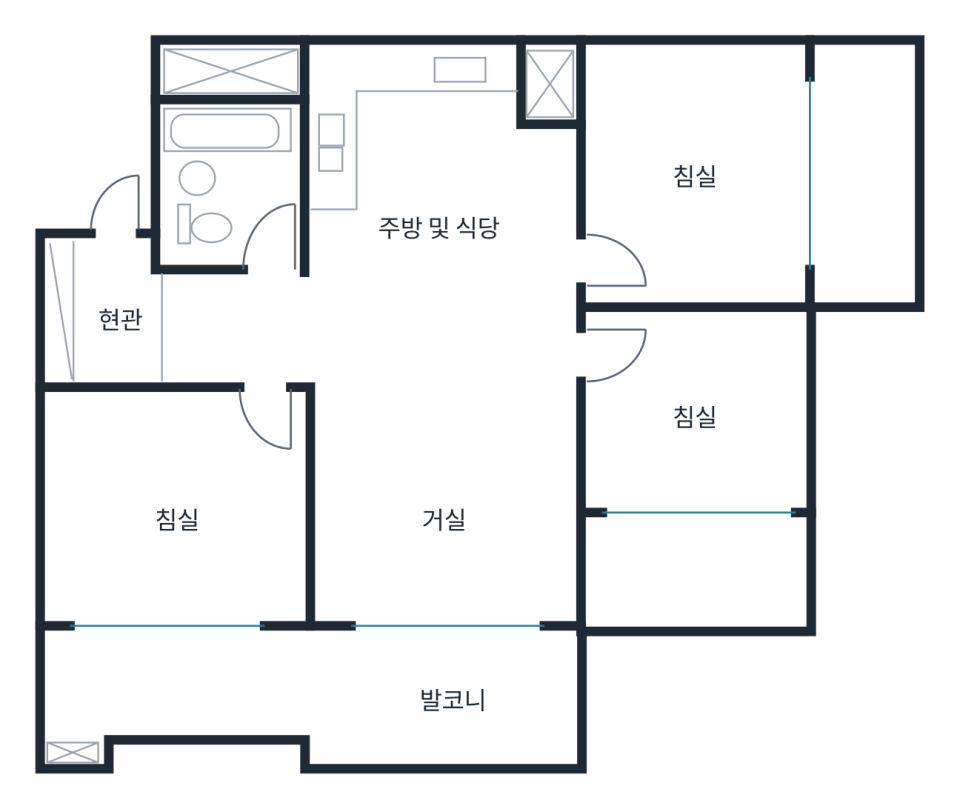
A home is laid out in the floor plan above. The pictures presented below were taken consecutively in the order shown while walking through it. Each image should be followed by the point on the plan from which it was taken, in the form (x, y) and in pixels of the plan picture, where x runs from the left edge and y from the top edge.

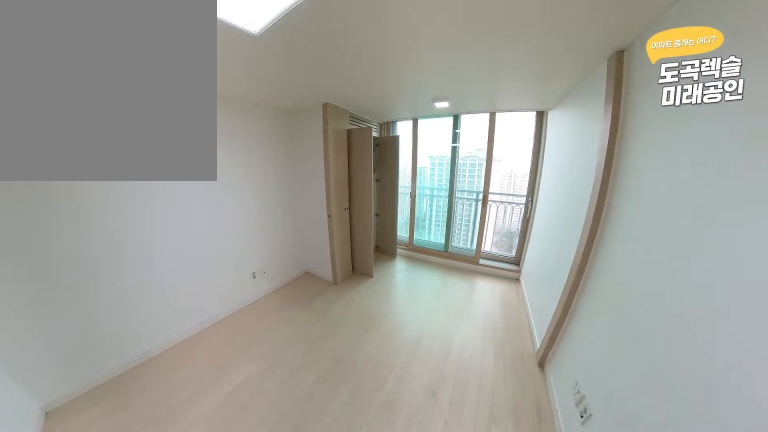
(633, 245)
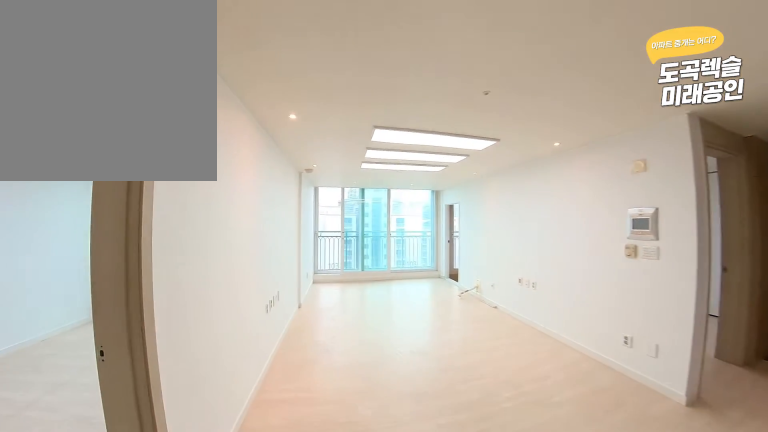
(533, 265)
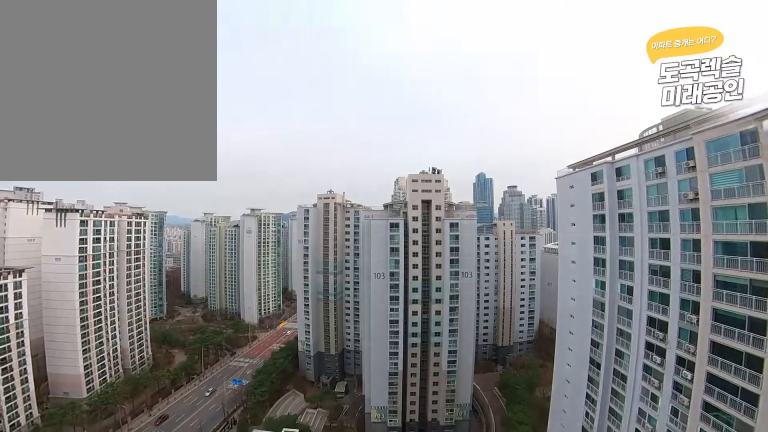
(519, 763)
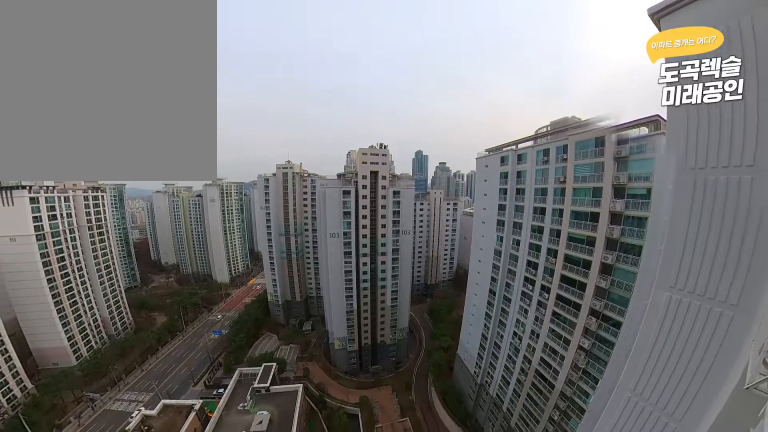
(519, 763)
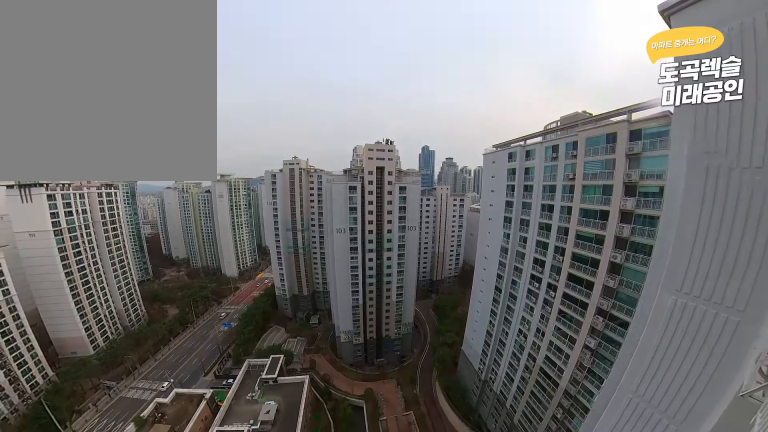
(519, 763)
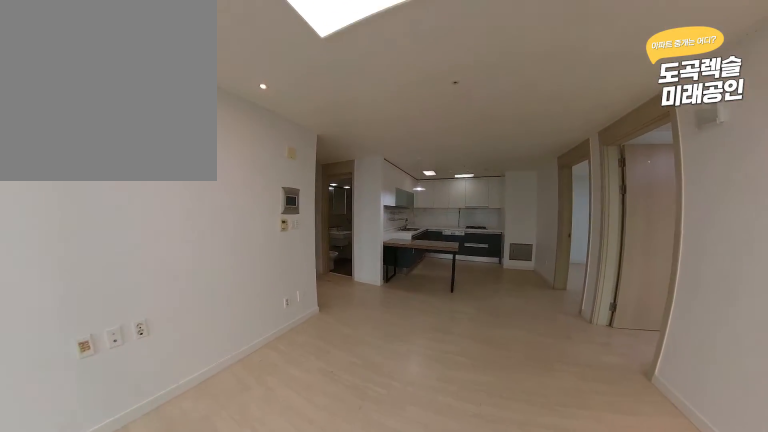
(438, 470)
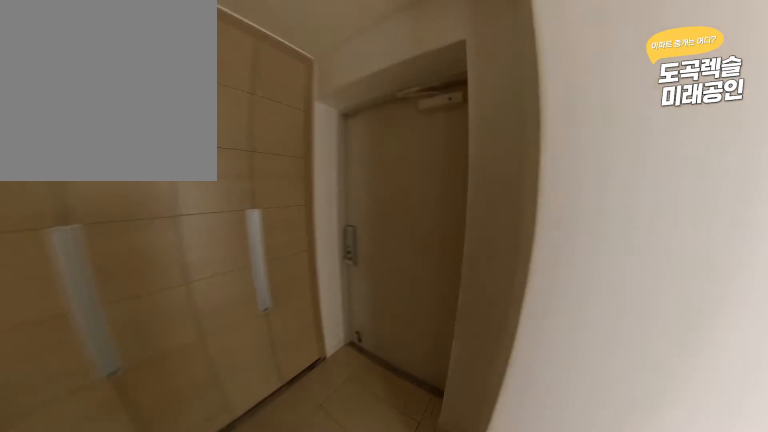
(167, 305)
